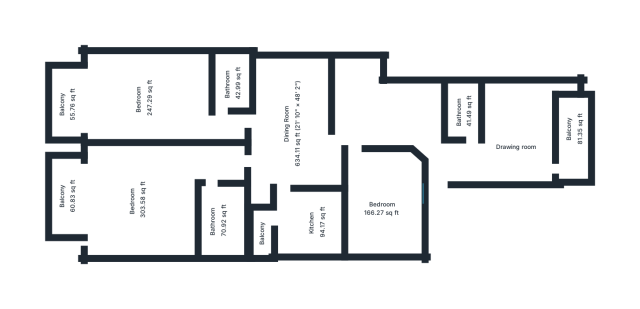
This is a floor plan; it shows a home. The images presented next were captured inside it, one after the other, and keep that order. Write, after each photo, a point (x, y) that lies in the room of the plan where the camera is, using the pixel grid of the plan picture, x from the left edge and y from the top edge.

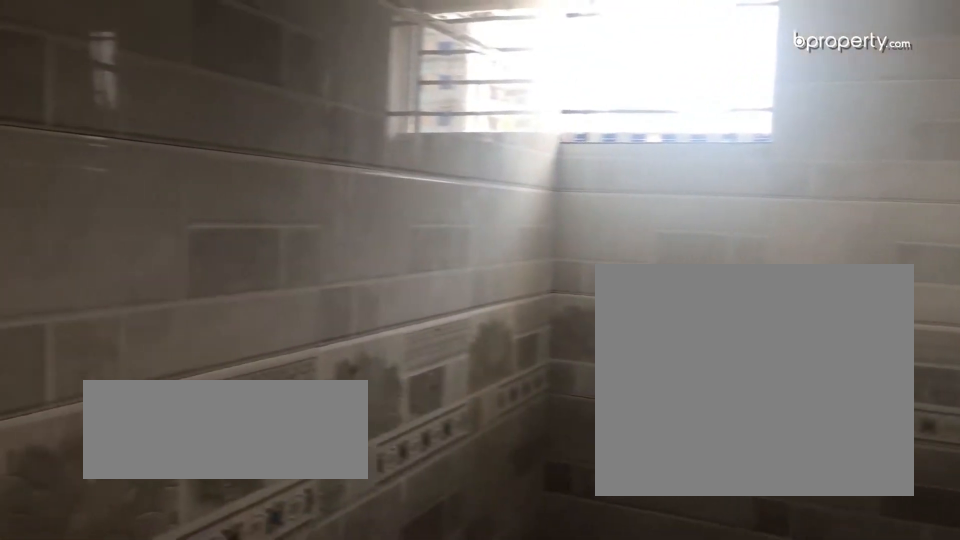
(465, 111)
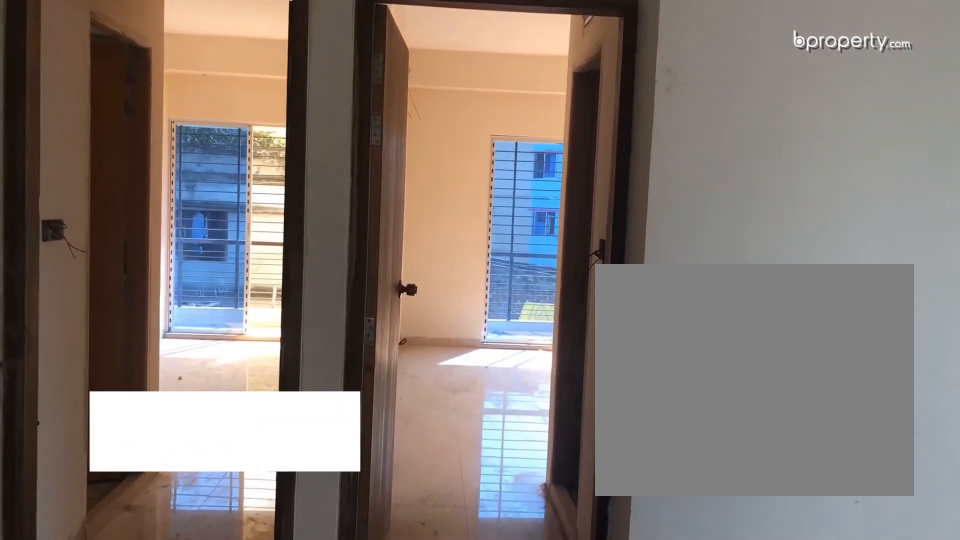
(272, 120)
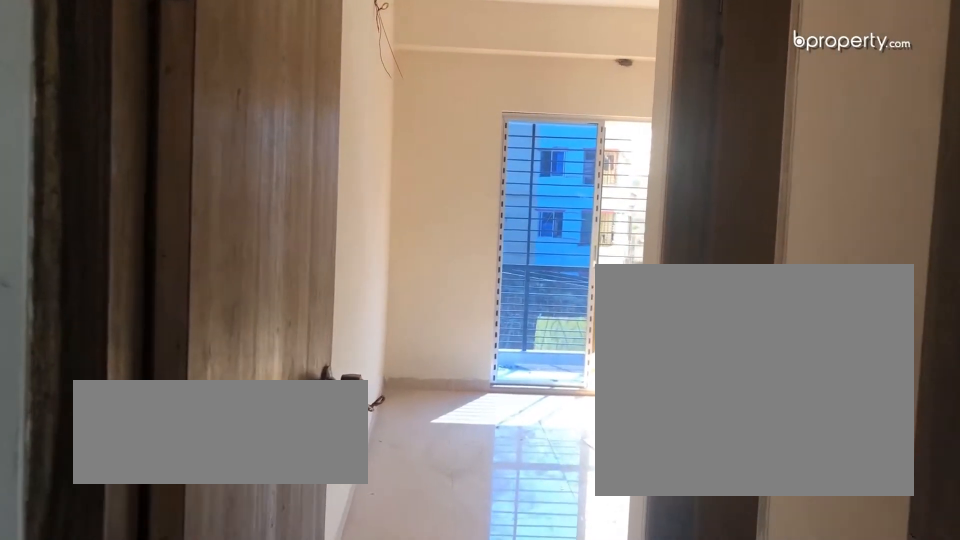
(142, 103)
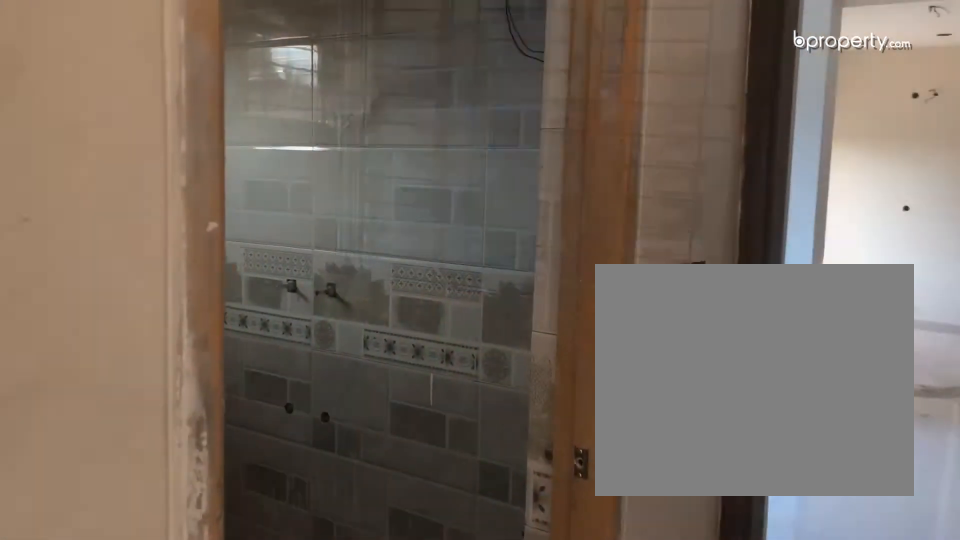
(142, 103)
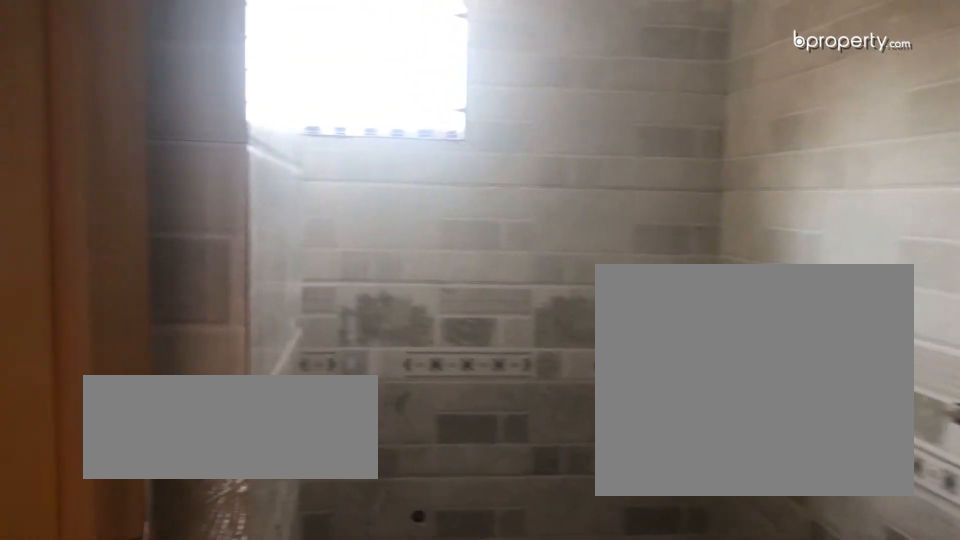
(232, 86)
